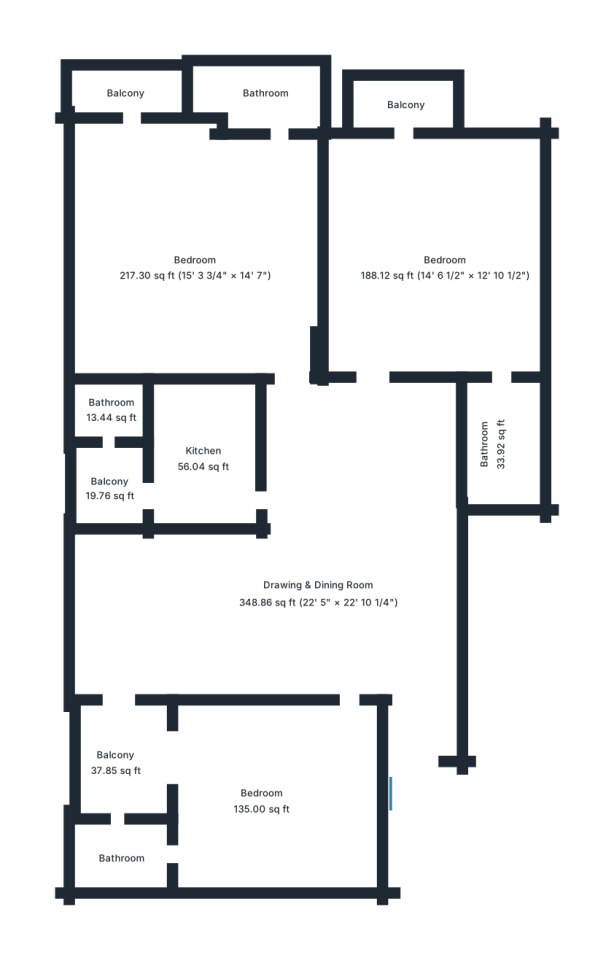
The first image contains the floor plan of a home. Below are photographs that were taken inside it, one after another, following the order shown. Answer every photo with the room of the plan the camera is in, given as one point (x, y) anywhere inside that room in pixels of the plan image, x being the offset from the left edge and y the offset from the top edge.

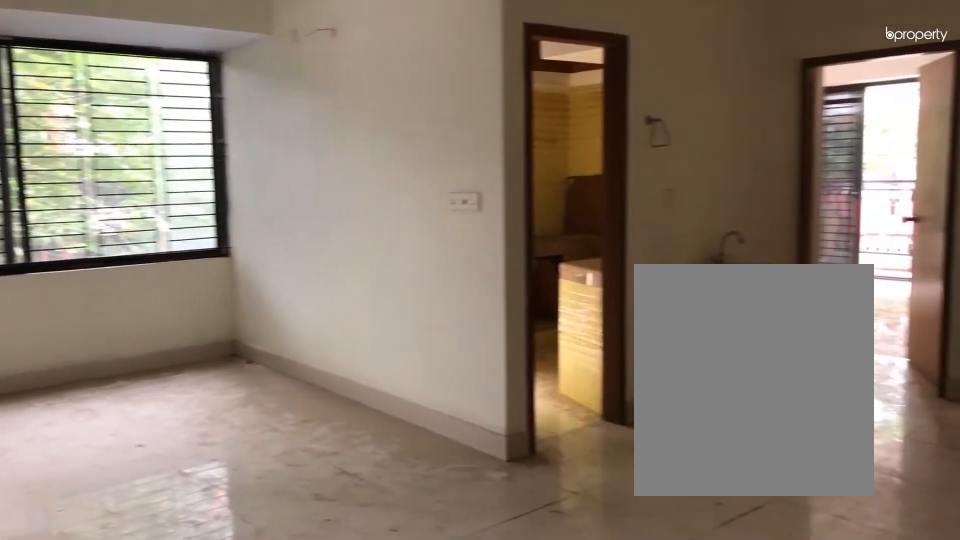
(319, 595)
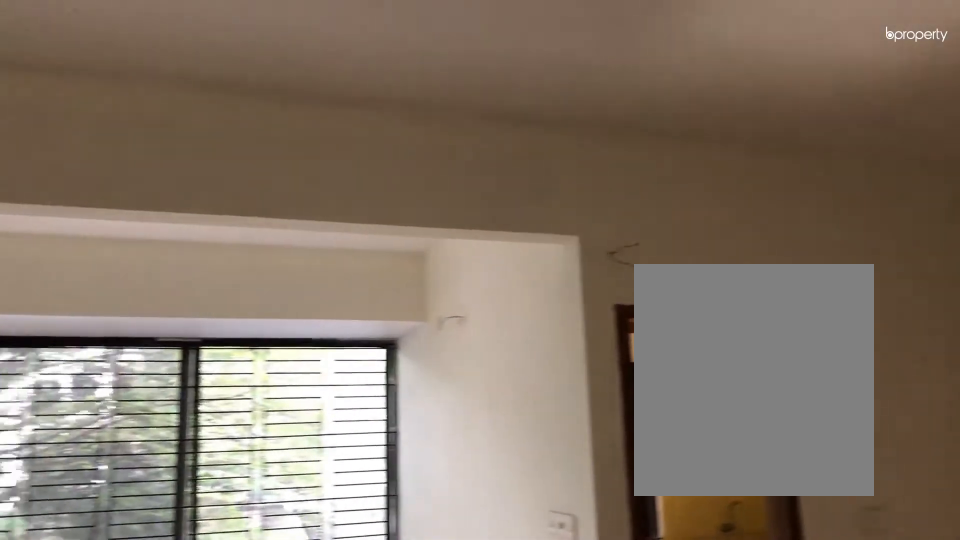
(319, 596)
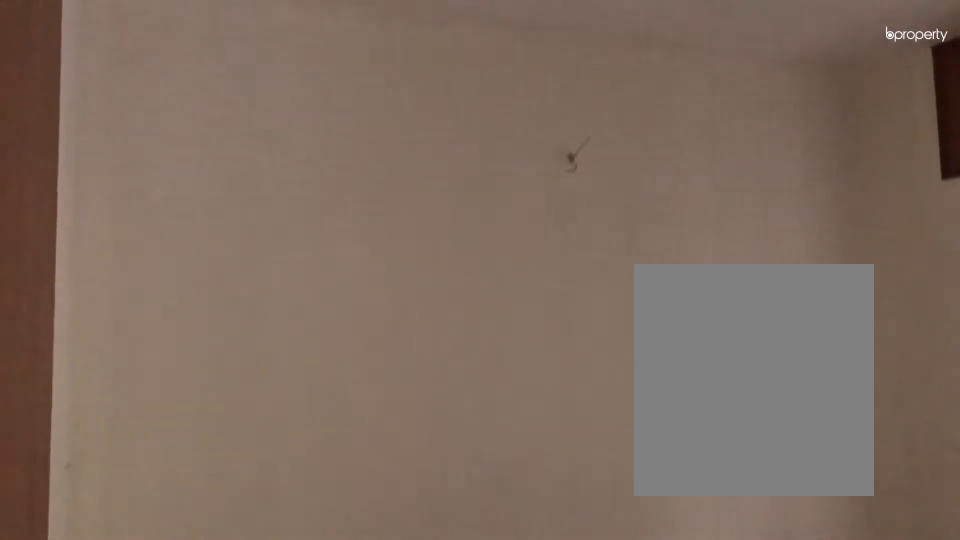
(255, 806)
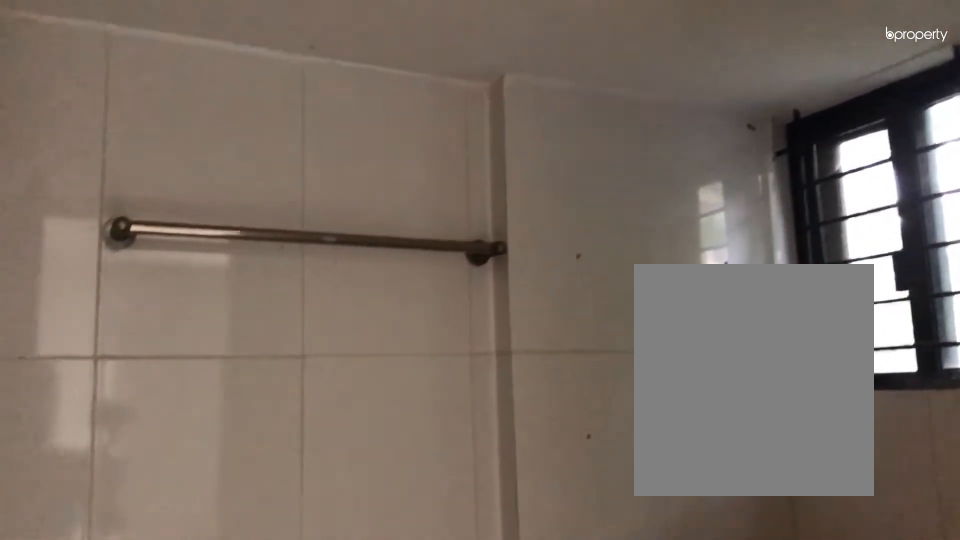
(127, 852)
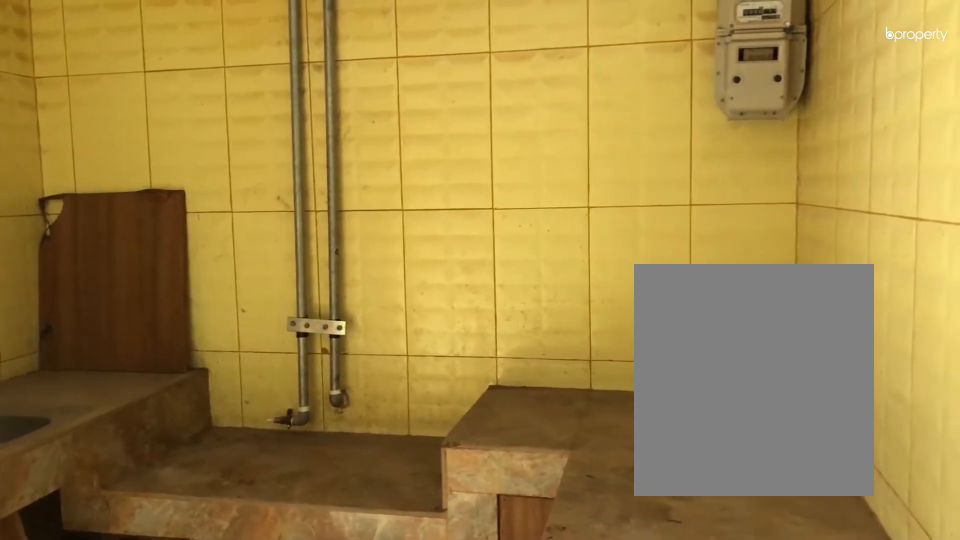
(202, 447)
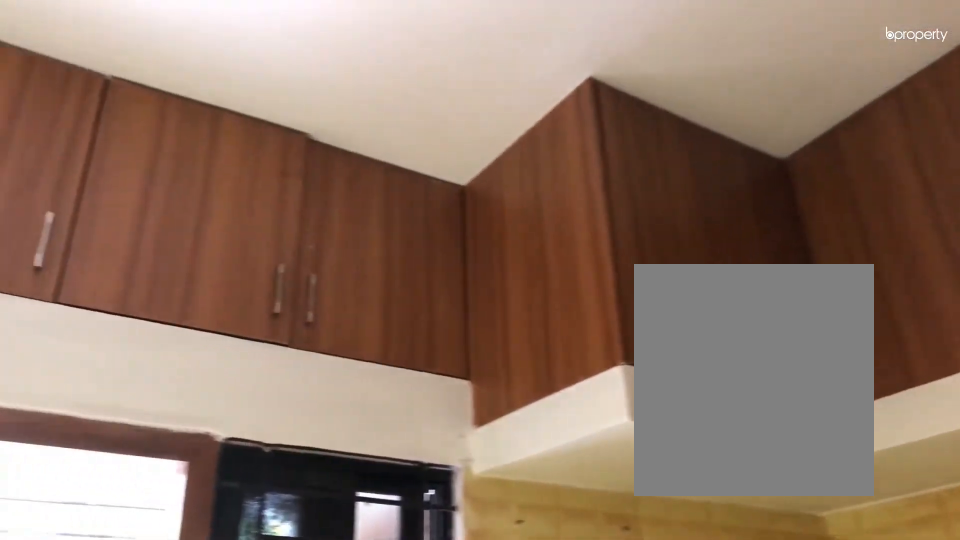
(202, 447)
